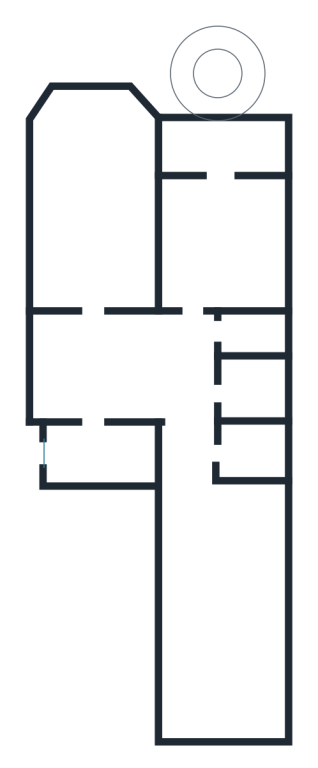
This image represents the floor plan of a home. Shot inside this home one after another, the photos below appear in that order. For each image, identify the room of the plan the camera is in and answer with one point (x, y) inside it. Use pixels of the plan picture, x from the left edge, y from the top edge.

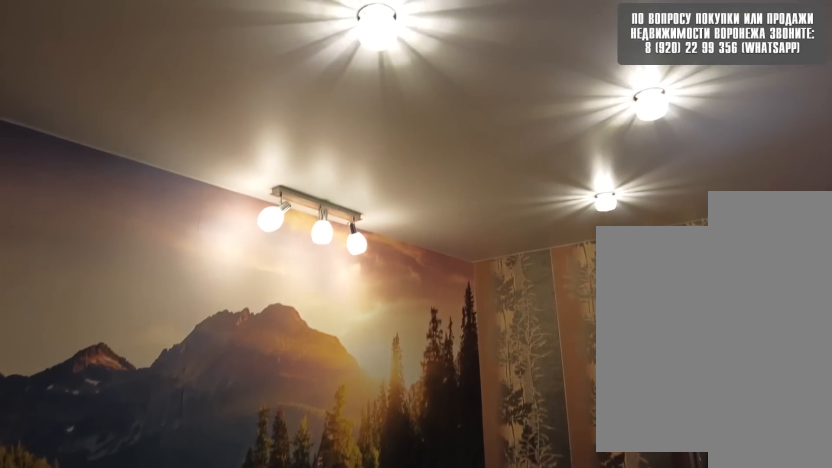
(101, 379)
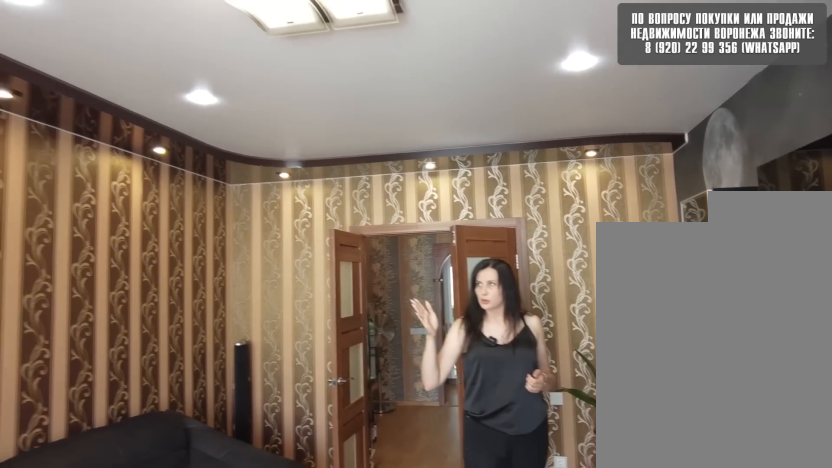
(91, 270)
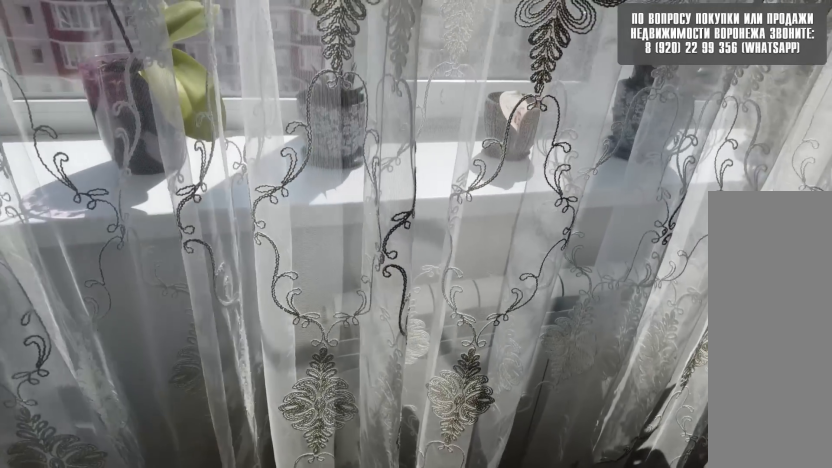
(91, 270)
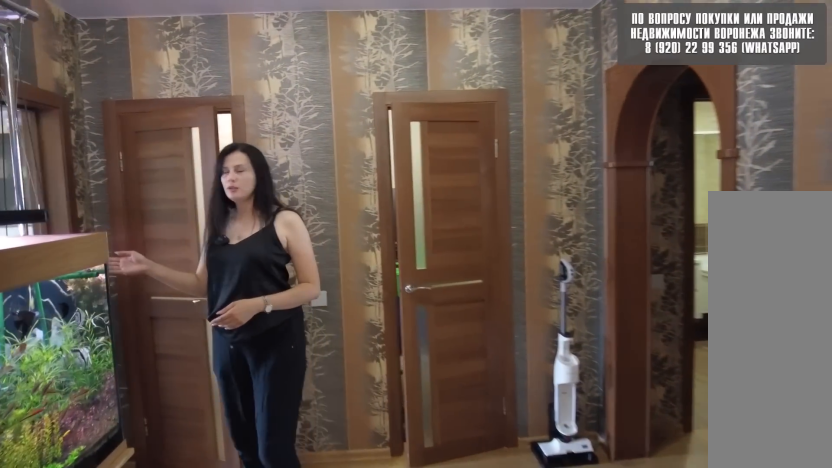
(97, 386)
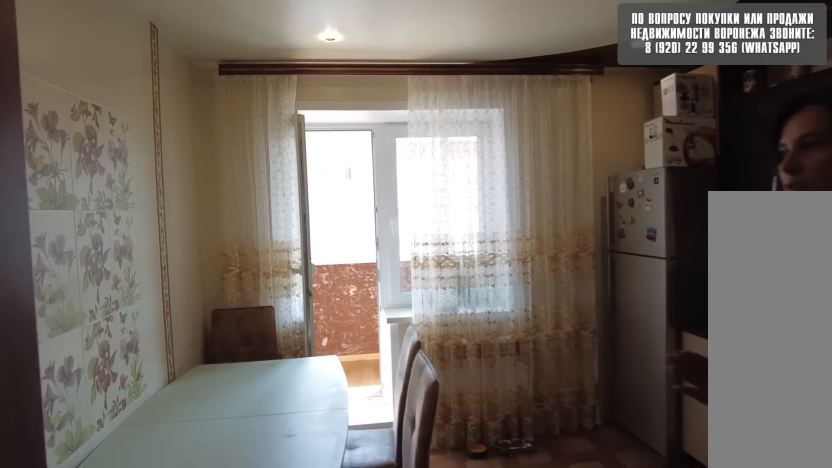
(185, 361)
